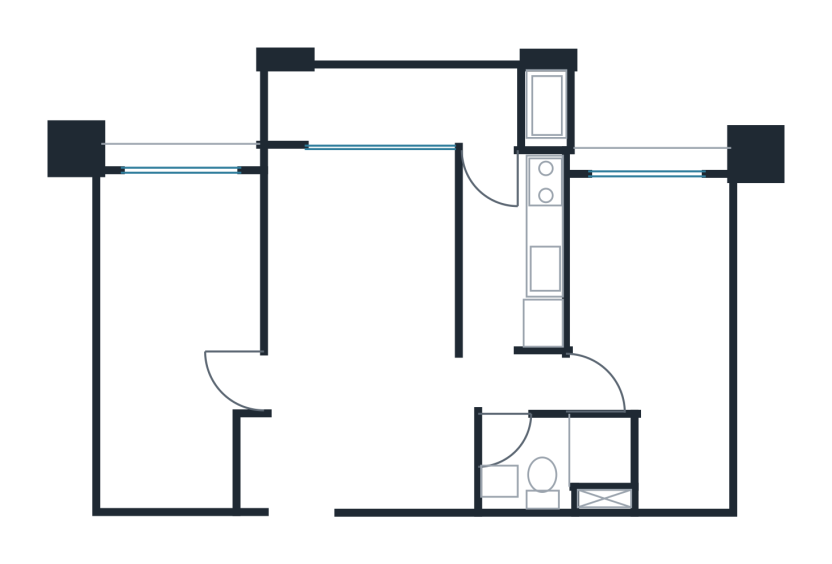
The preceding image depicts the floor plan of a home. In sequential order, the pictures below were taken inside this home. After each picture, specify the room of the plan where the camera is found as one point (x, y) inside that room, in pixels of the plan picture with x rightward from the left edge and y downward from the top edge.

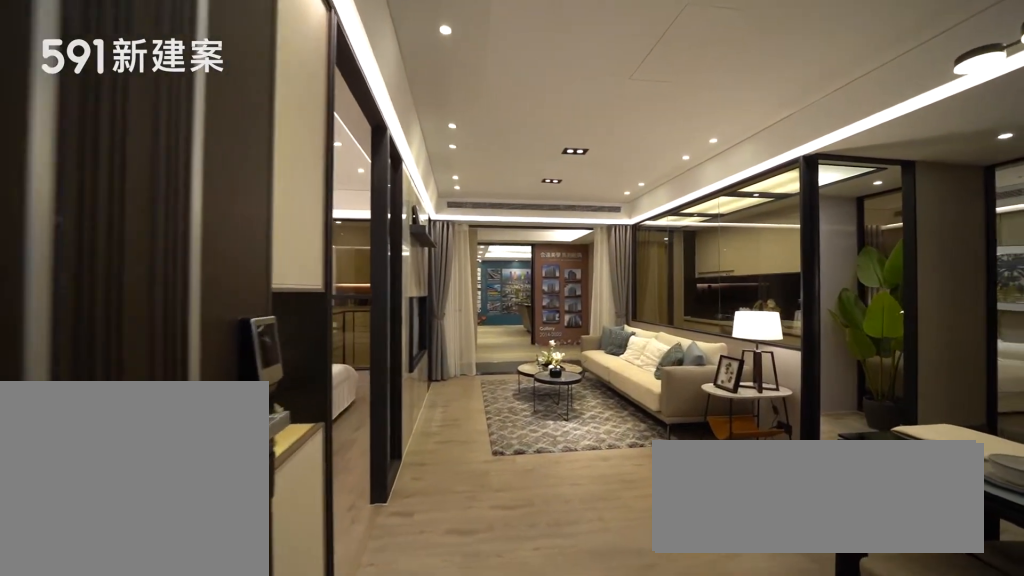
(285, 459)
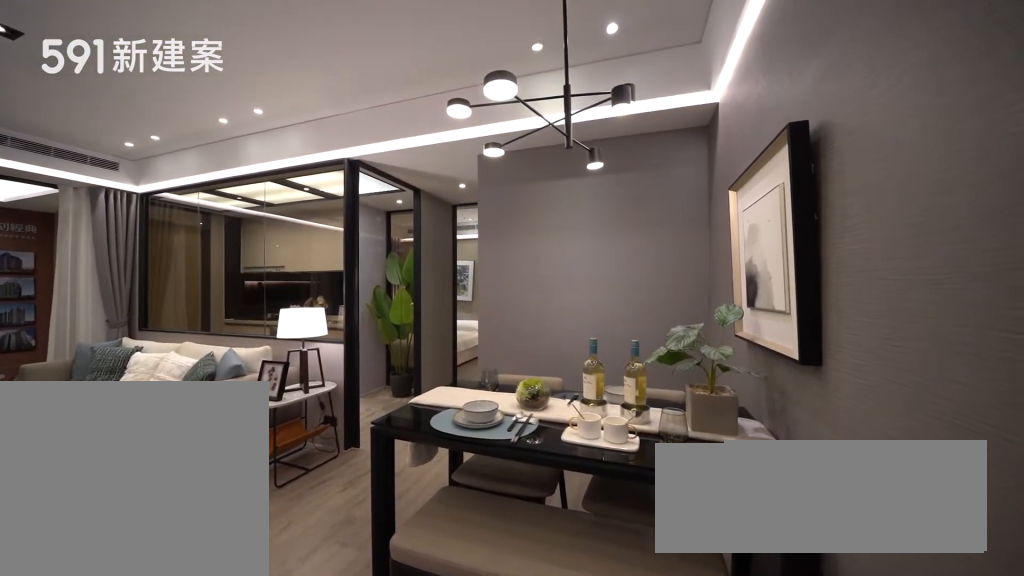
(412, 445)
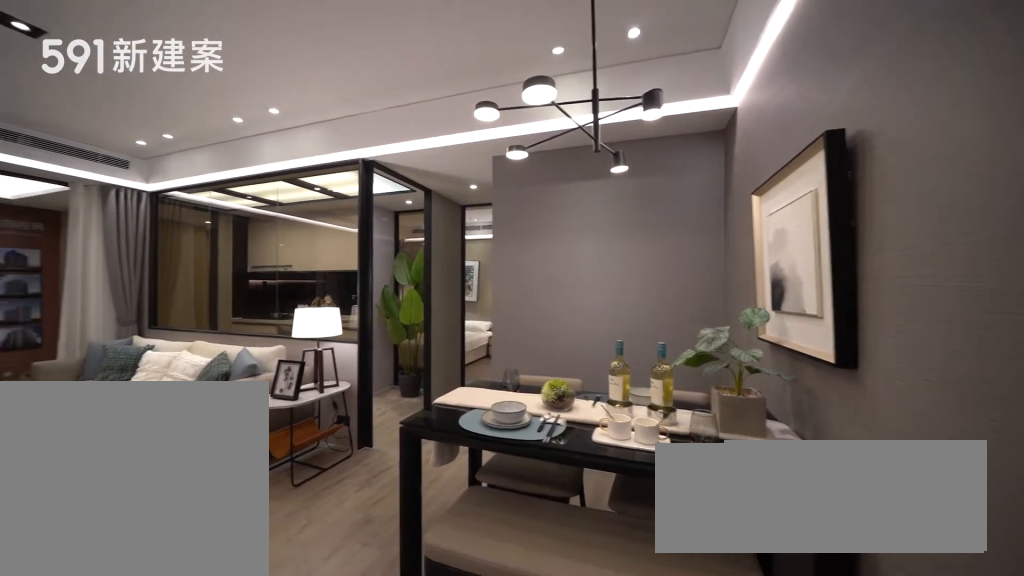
(412, 445)
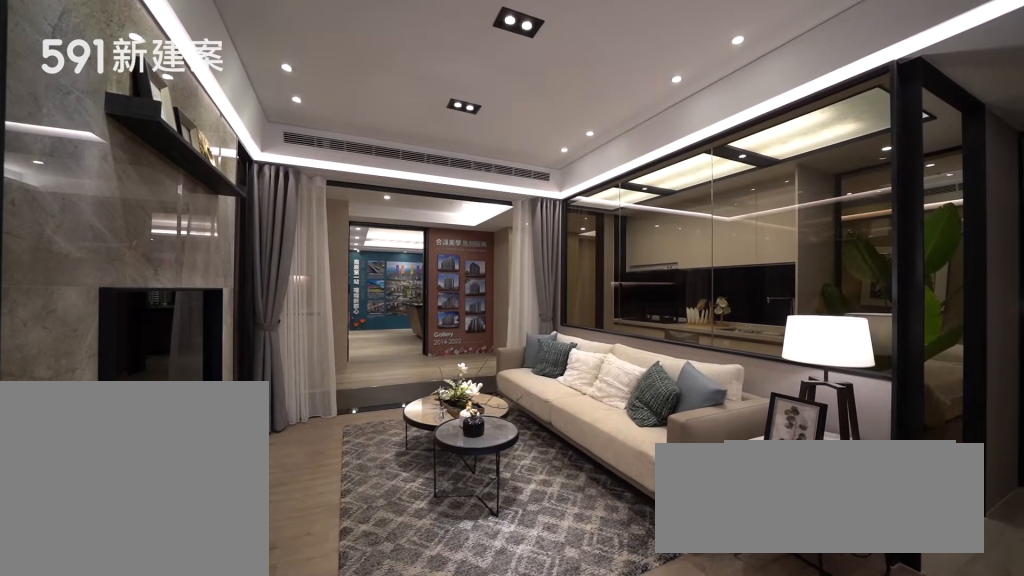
(362, 258)
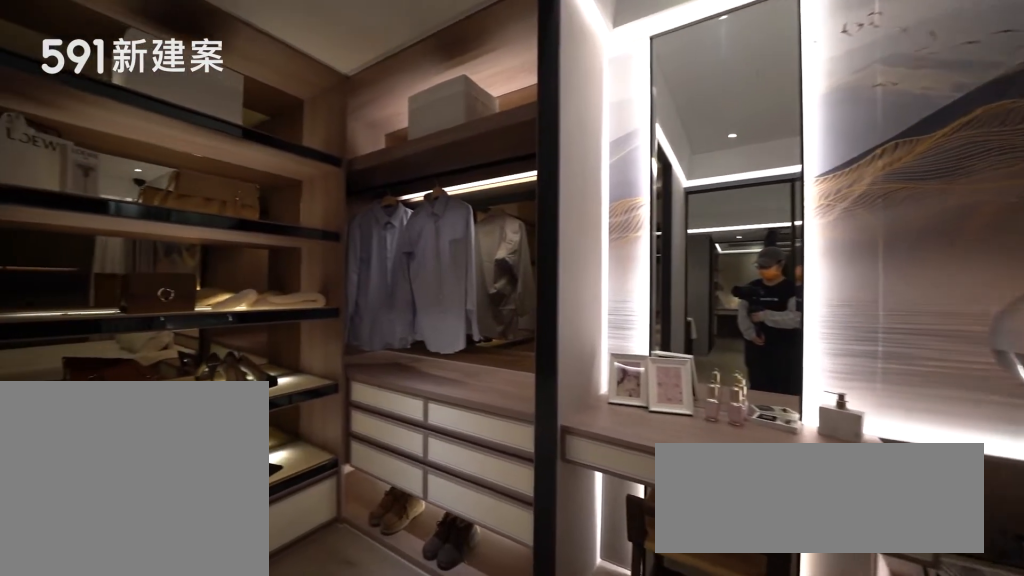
(179, 333)
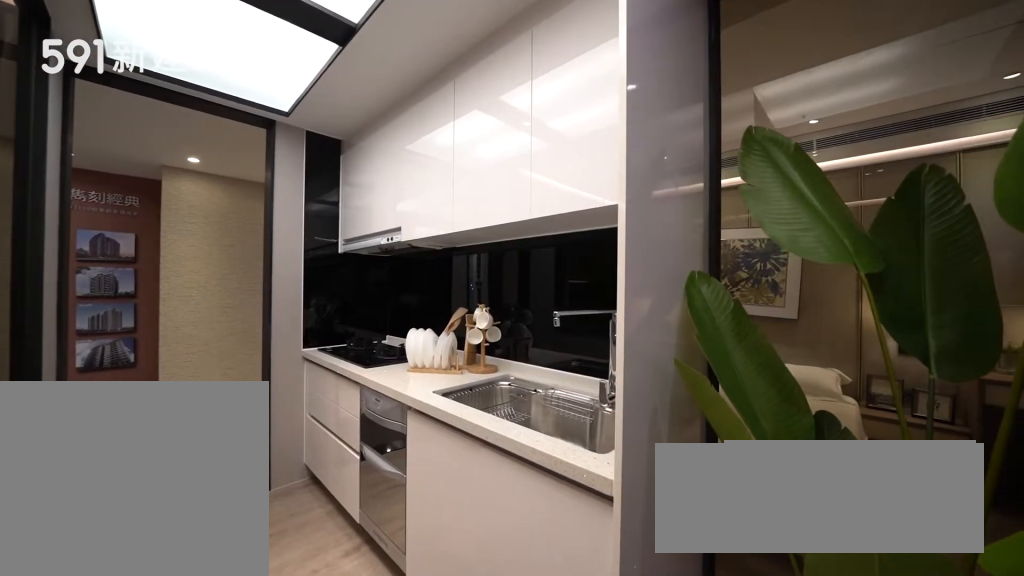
(515, 248)
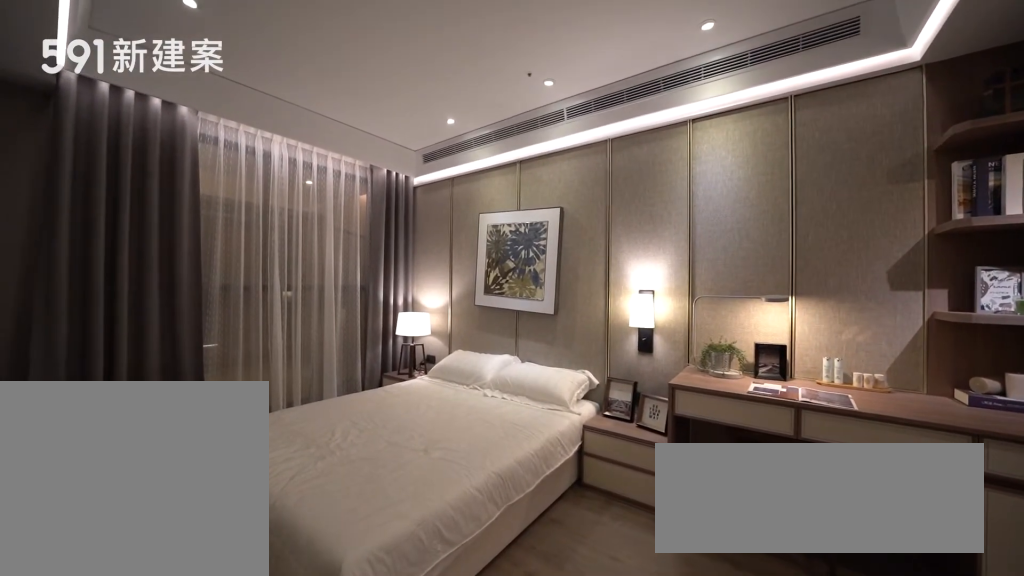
(659, 326)
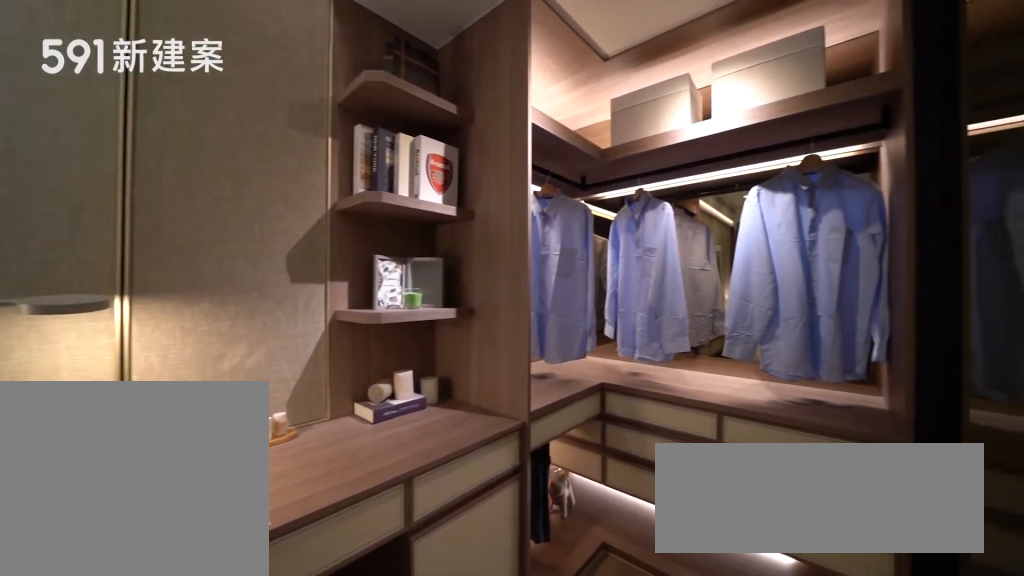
(659, 326)
